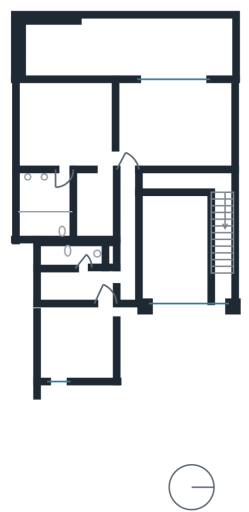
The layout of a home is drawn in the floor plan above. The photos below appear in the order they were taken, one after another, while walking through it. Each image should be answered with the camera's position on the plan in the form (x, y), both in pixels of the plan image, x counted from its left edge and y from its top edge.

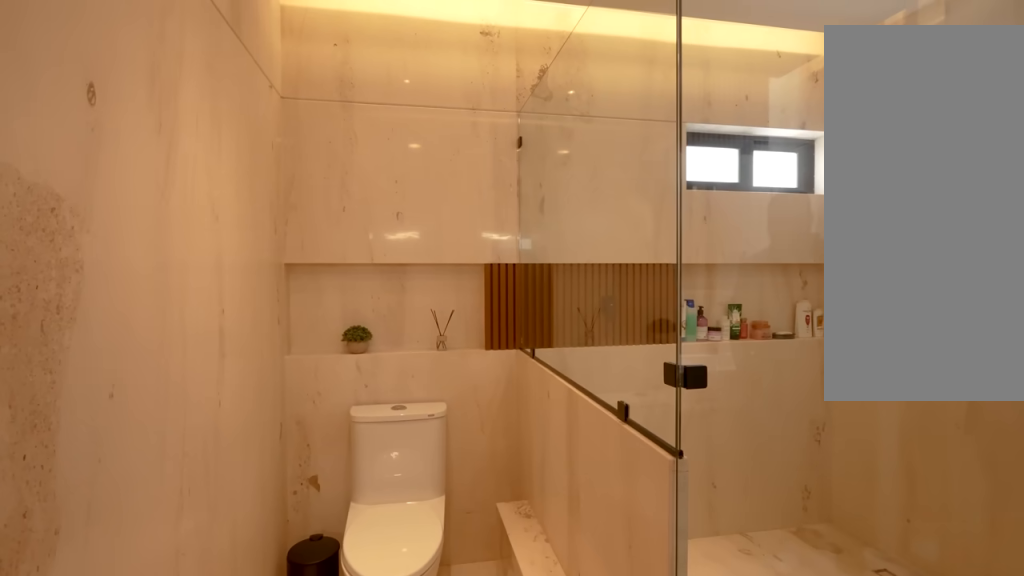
(58, 188)
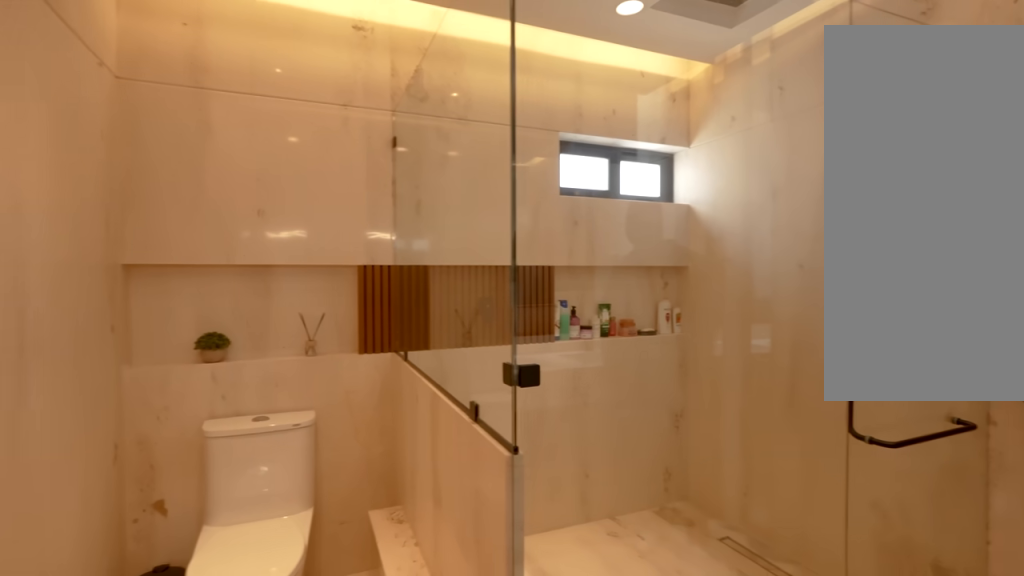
(58, 189)
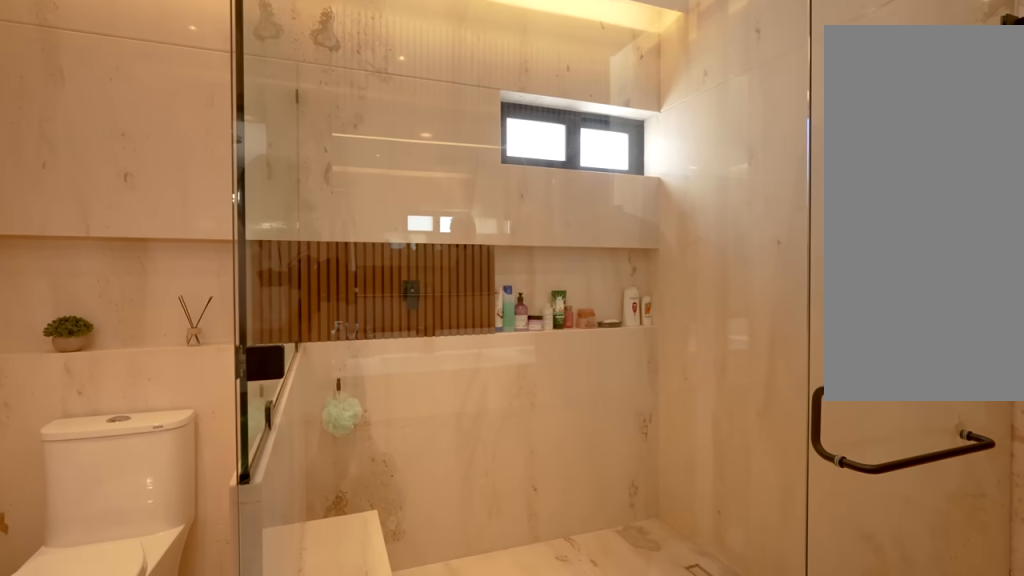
(54, 189)
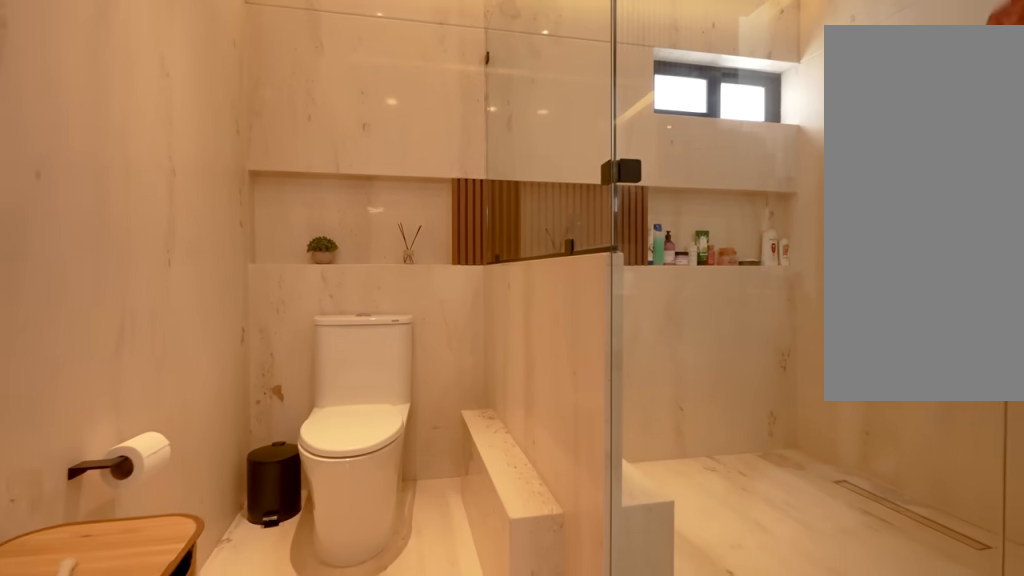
(55, 189)
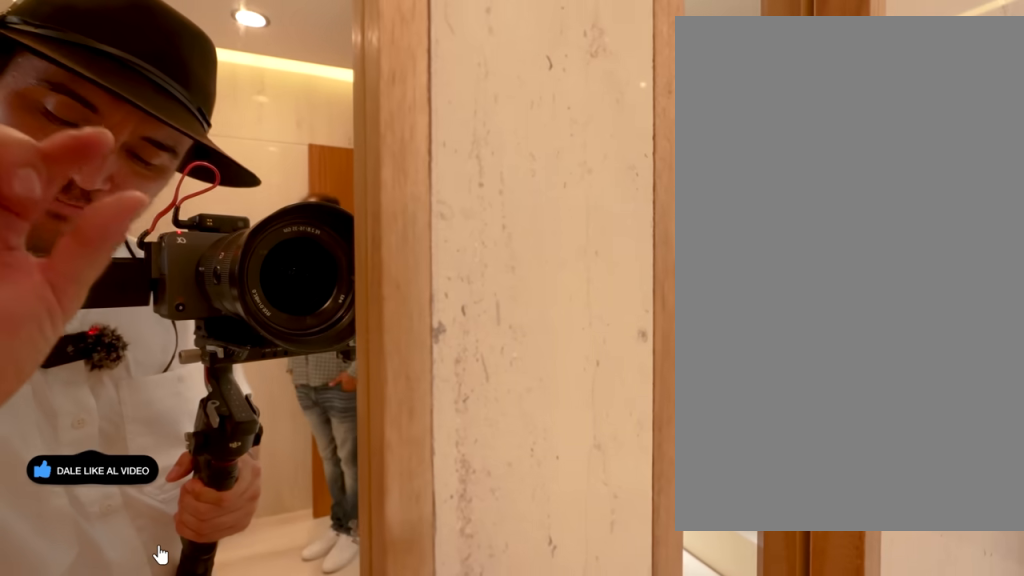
(31, 190)
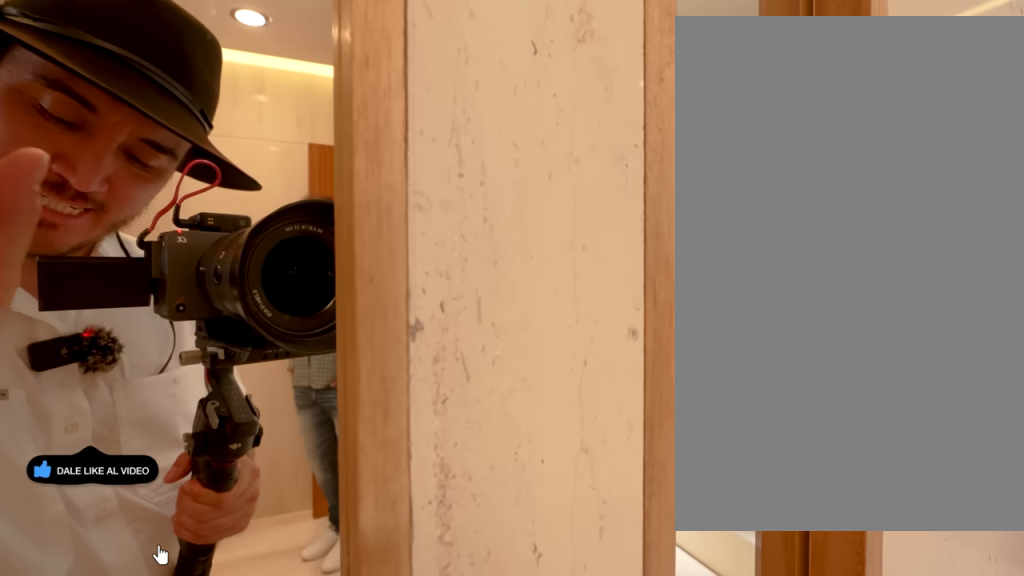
(31, 190)
